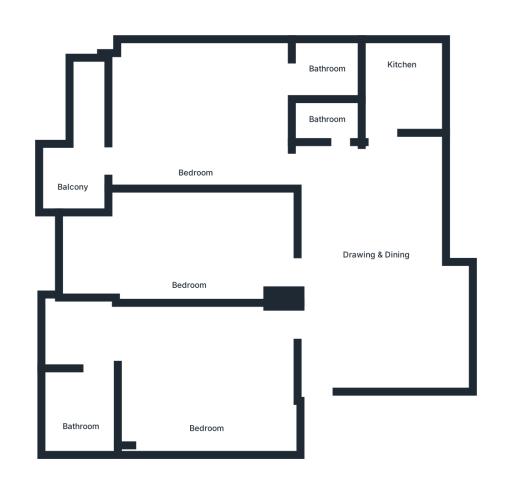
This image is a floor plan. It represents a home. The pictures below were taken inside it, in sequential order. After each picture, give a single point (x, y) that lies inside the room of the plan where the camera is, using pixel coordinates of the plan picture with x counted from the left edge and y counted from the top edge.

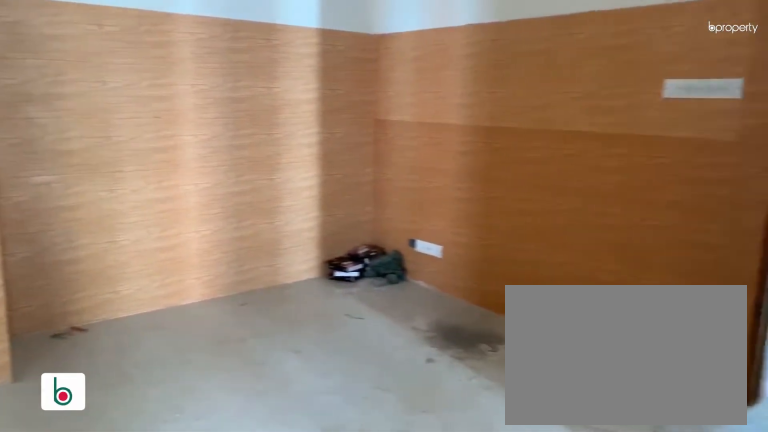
(382, 250)
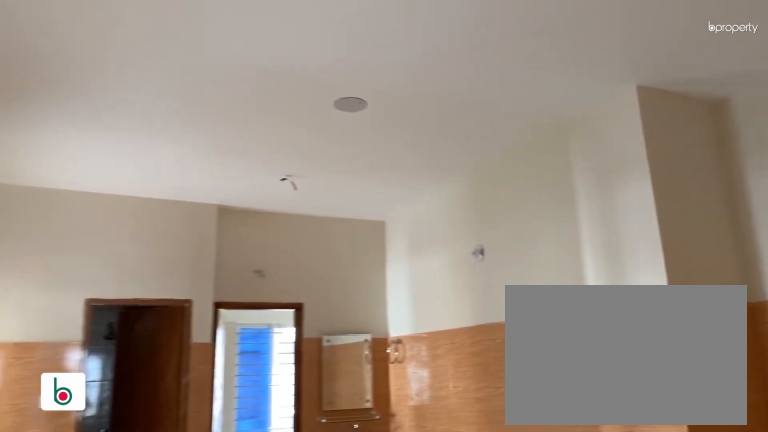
(382, 250)
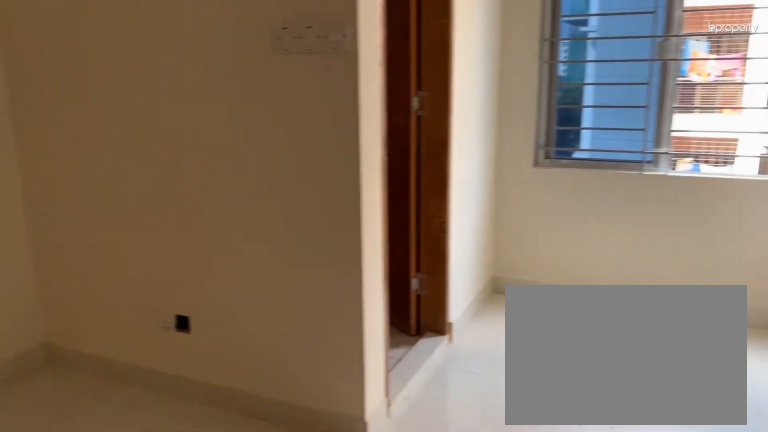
(206, 378)
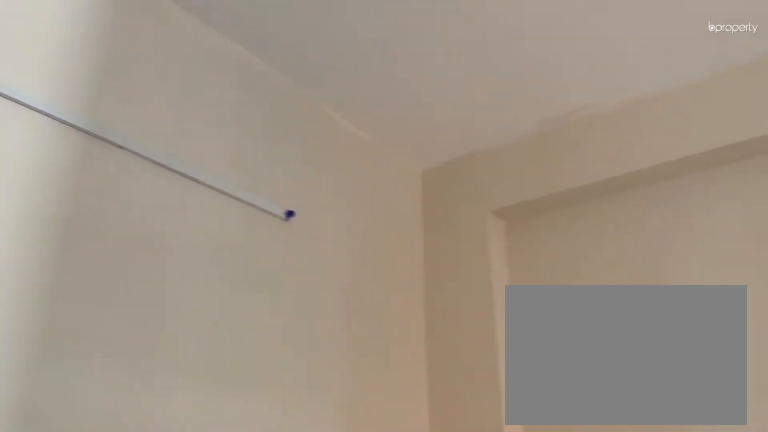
(206, 378)
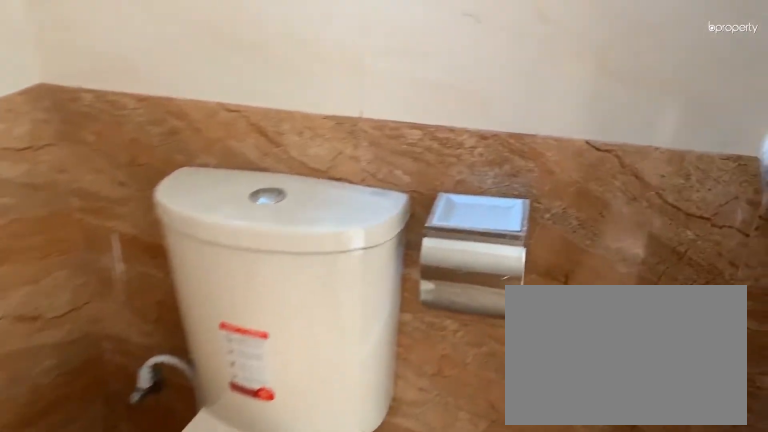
(79, 429)
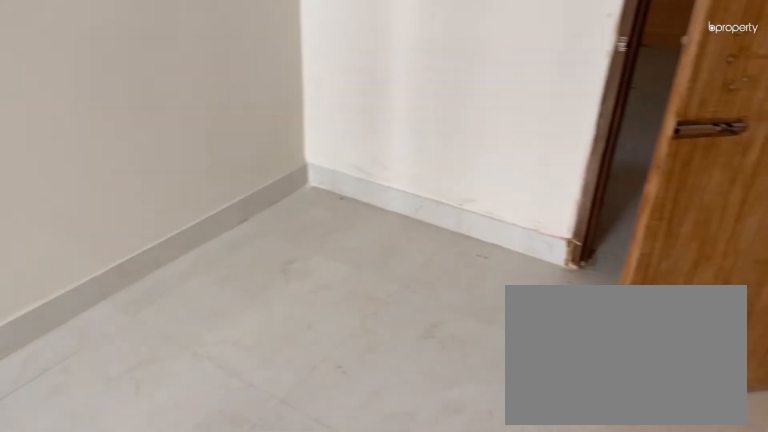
(197, 244)
